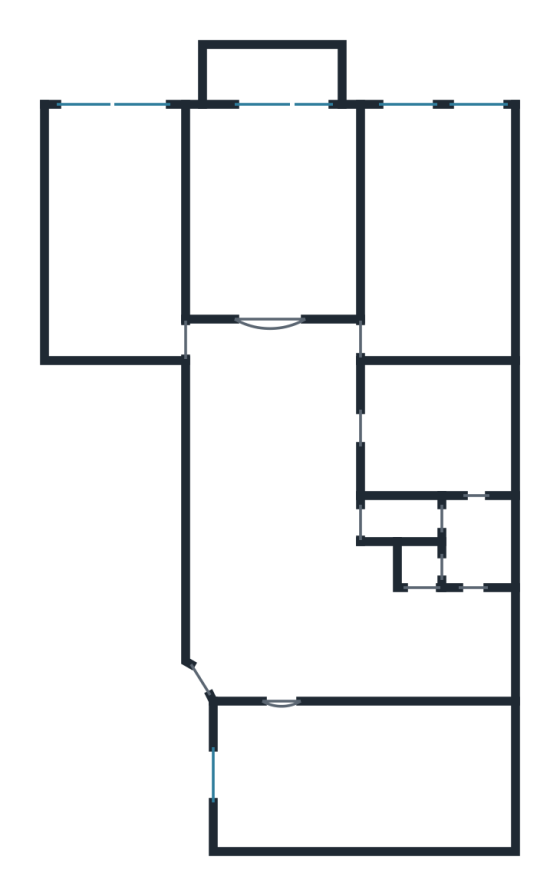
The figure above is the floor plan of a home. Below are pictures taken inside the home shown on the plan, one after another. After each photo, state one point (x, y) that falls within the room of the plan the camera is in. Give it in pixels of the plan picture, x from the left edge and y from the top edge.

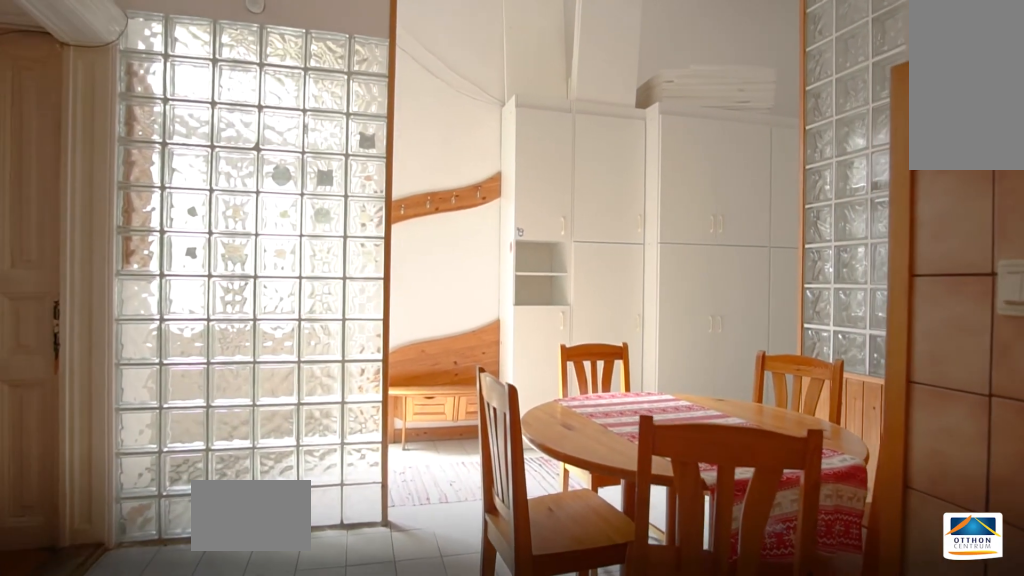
(357, 629)
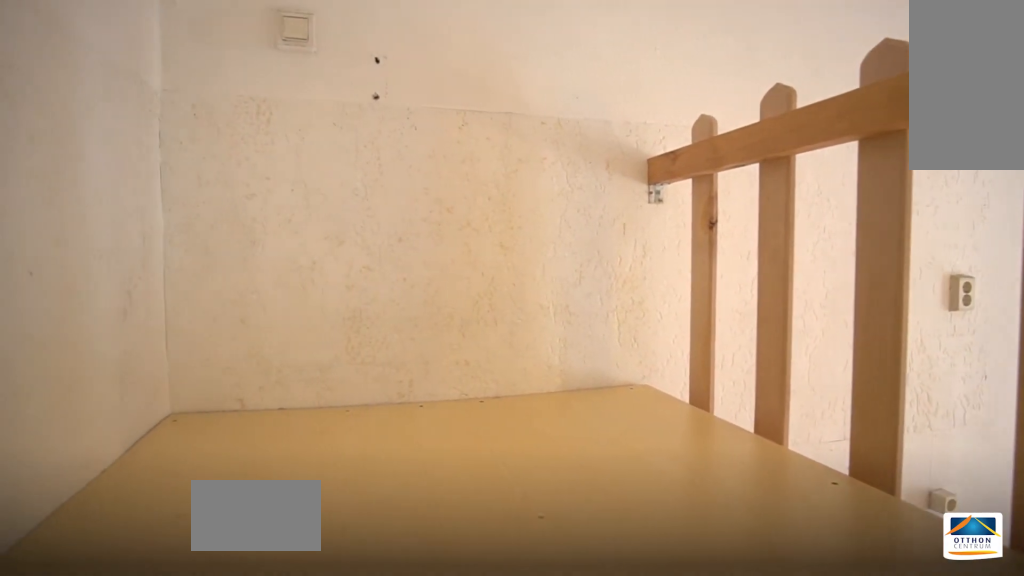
(473, 771)
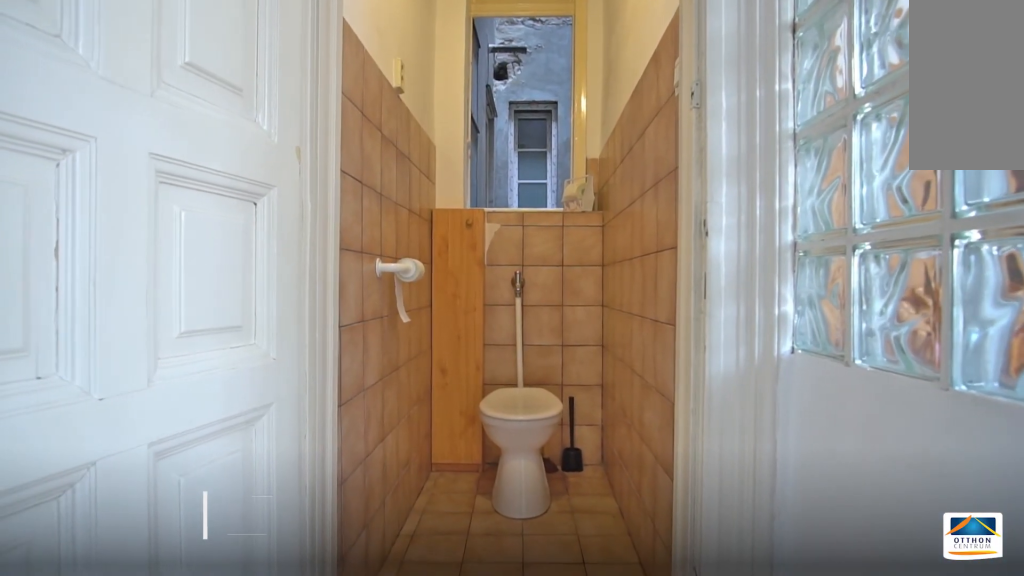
(406, 515)
